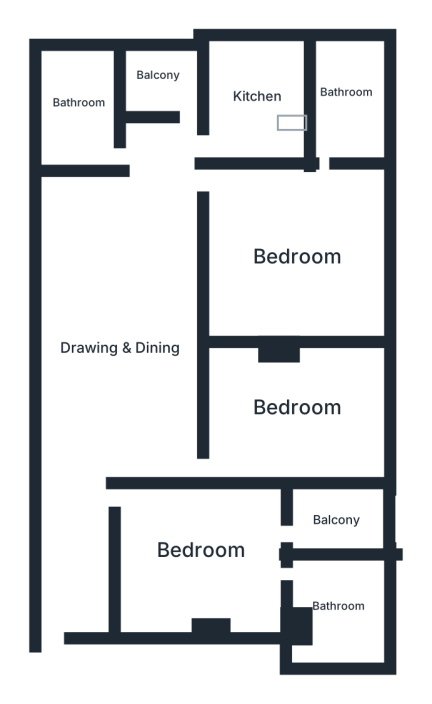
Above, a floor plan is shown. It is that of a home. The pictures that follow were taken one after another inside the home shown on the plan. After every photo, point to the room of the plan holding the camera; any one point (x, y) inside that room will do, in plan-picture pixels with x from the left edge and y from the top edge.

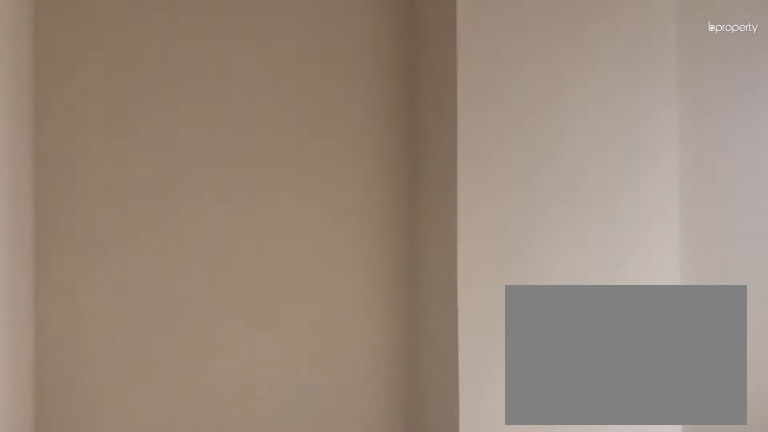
(299, 406)
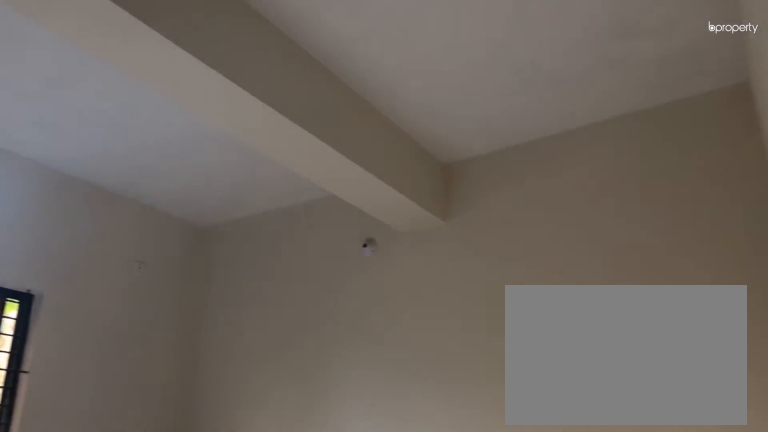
(301, 253)
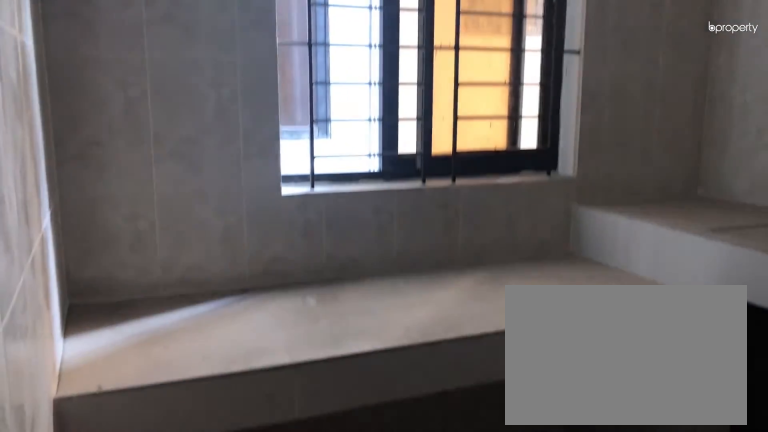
(260, 94)
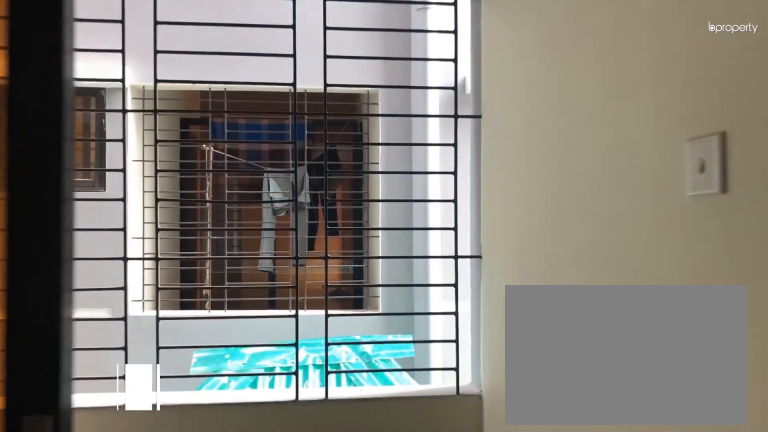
(167, 70)
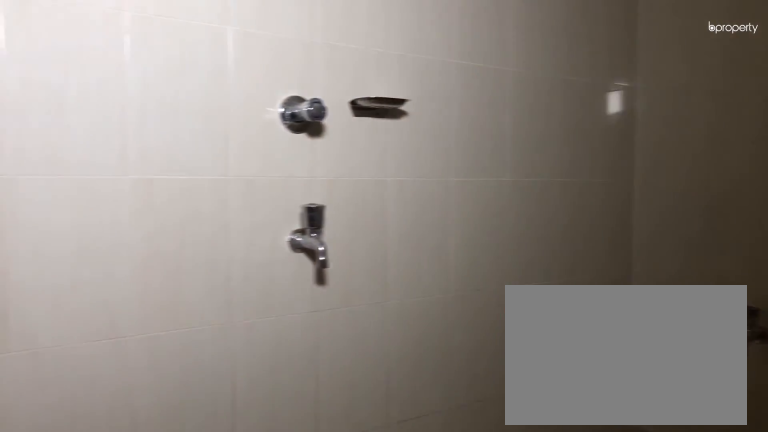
(78, 99)
